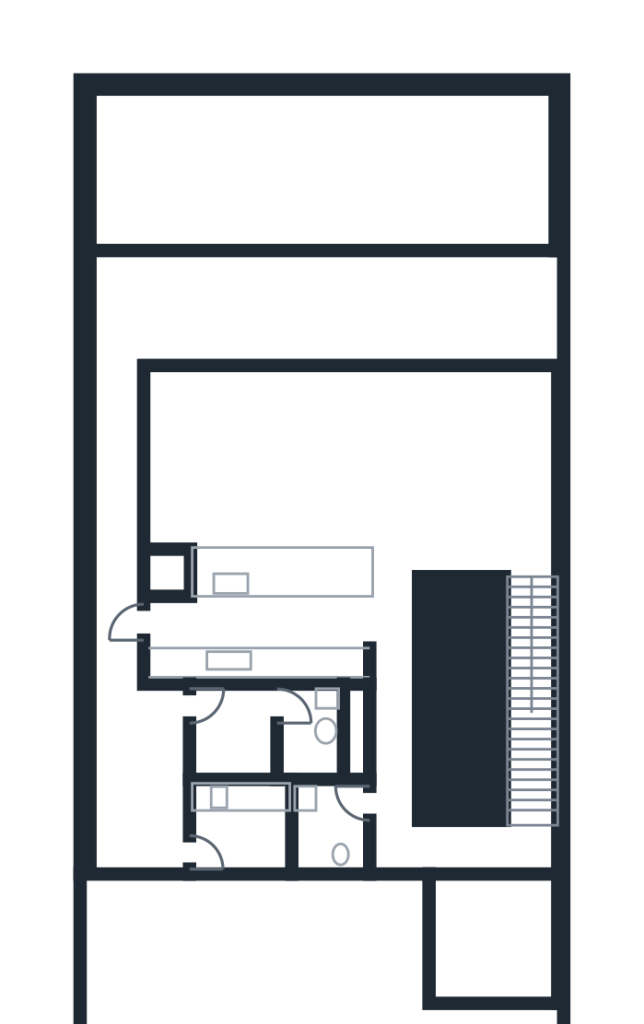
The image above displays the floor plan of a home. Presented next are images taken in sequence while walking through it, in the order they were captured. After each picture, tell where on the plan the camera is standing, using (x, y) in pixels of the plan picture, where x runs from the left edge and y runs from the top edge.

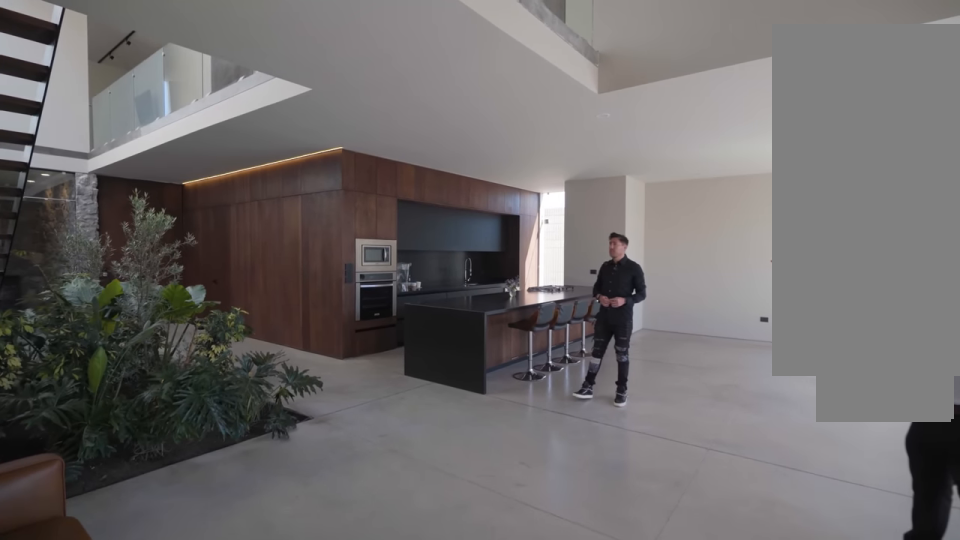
(501, 435)
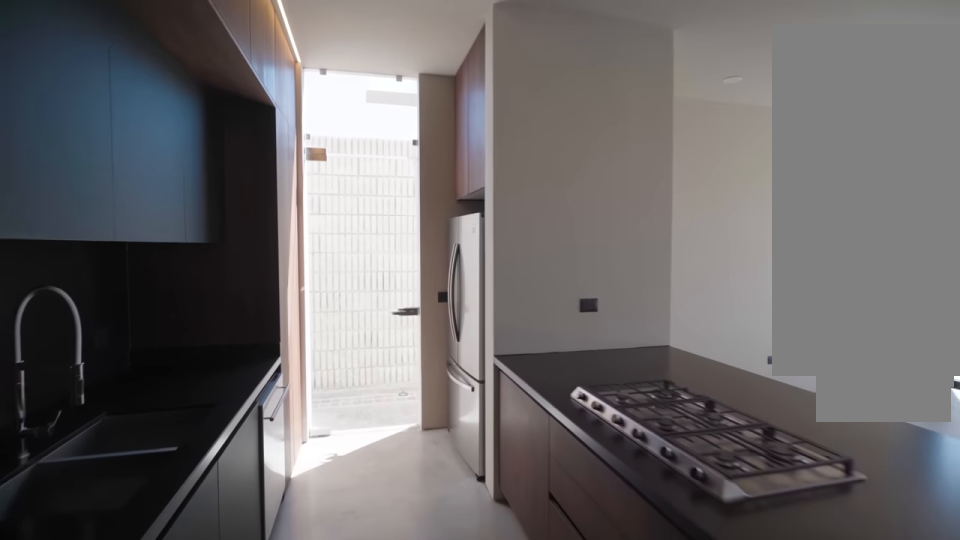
(388, 605)
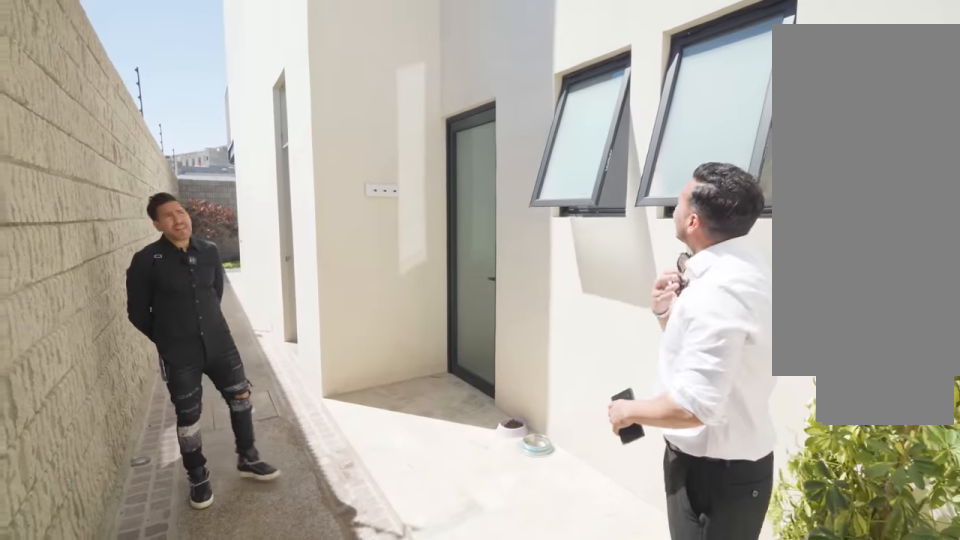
(131, 834)
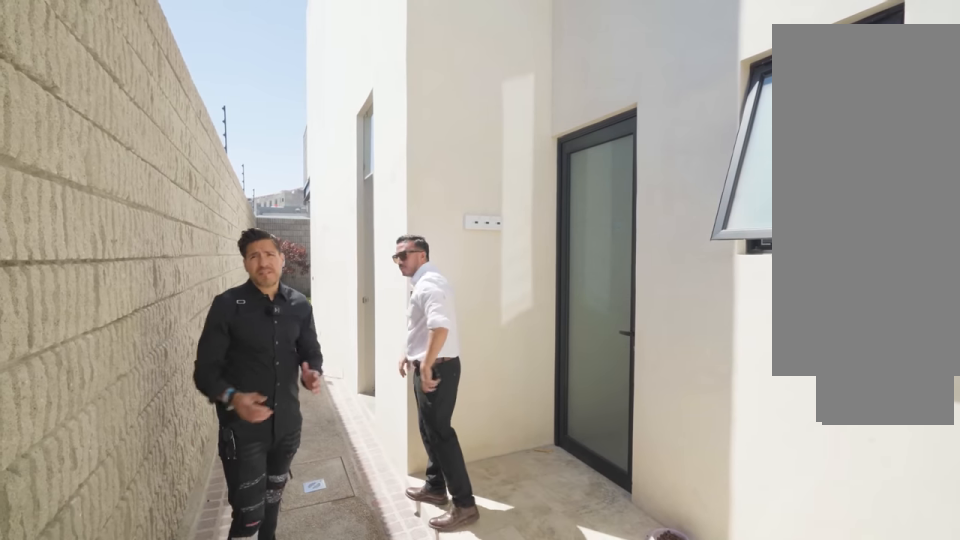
(126, 833)
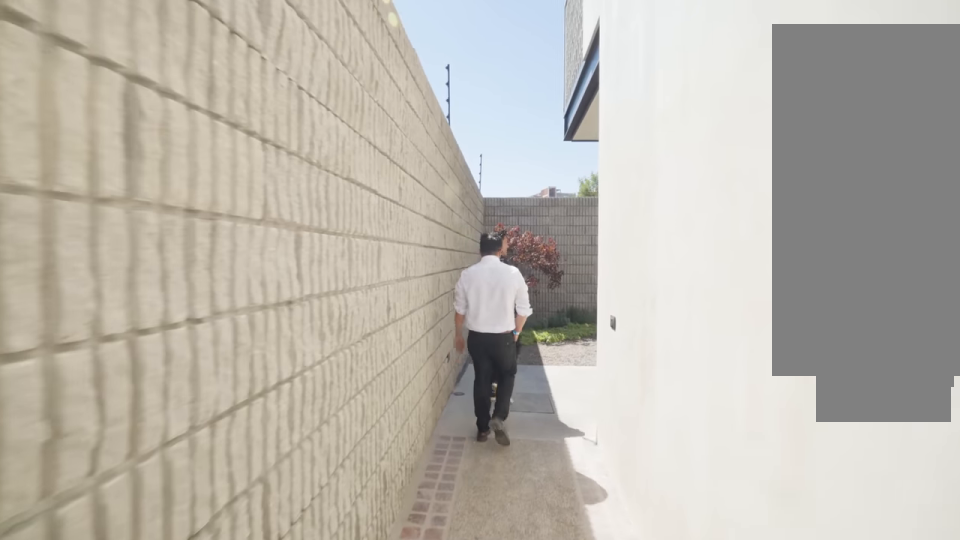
(105, 575)
